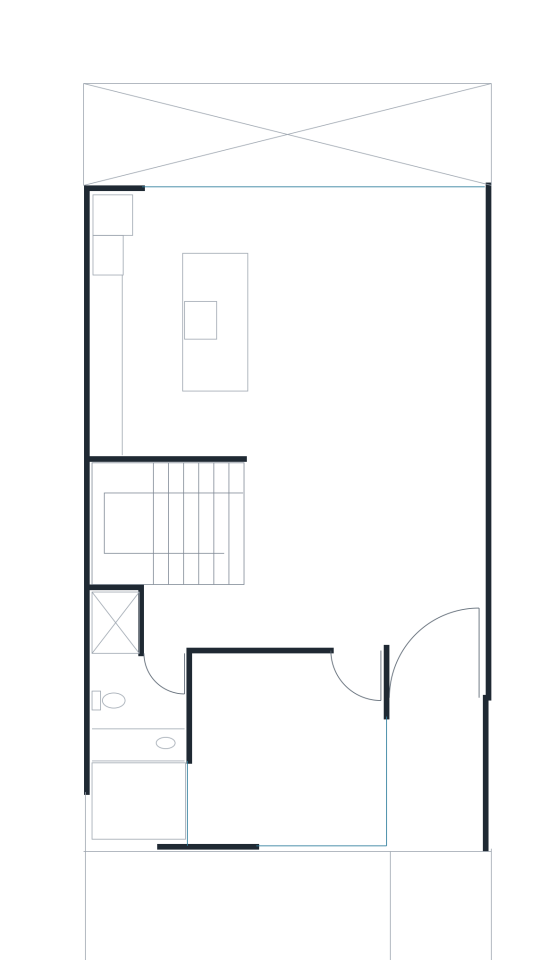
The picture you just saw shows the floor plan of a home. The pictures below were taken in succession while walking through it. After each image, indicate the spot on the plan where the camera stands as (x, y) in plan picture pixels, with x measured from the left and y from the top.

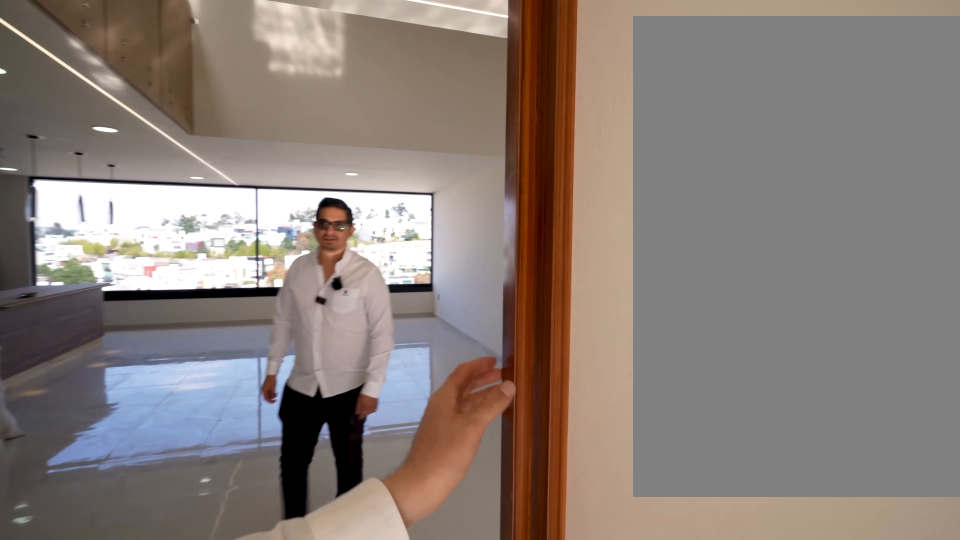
(356, 684)
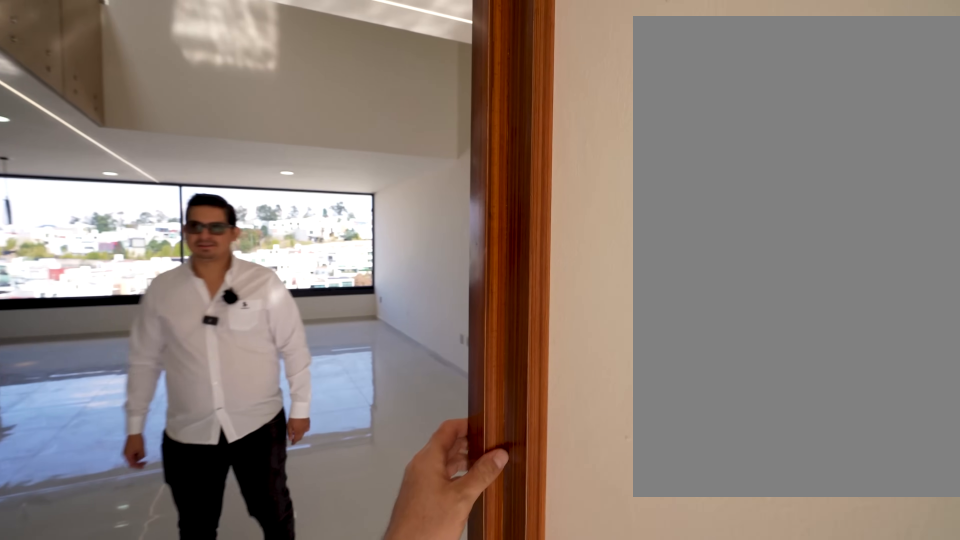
(356, 684)
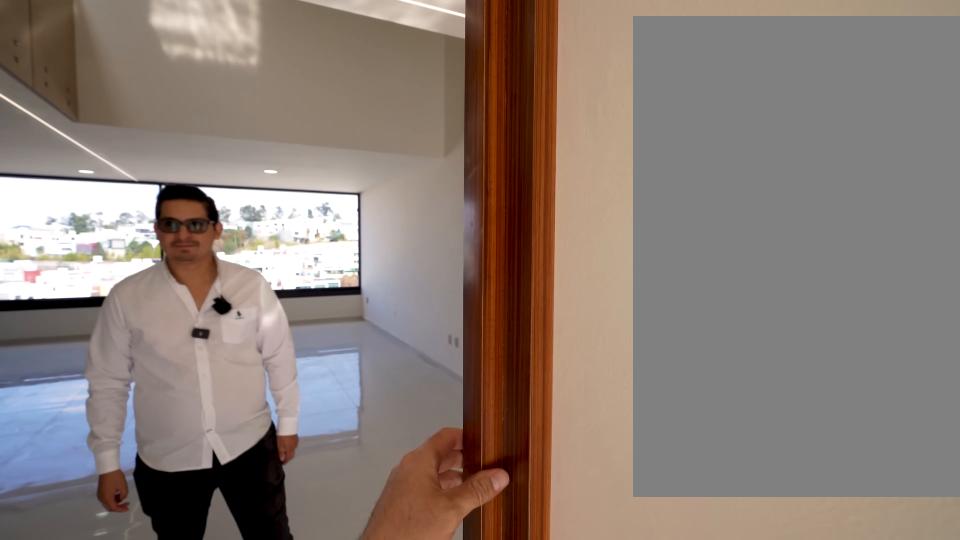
(356, 685)
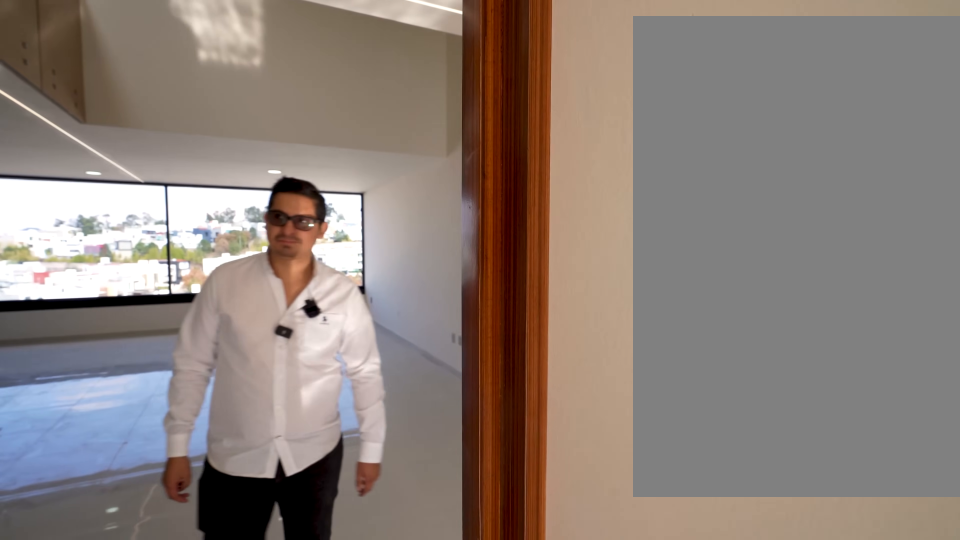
(356, 685)
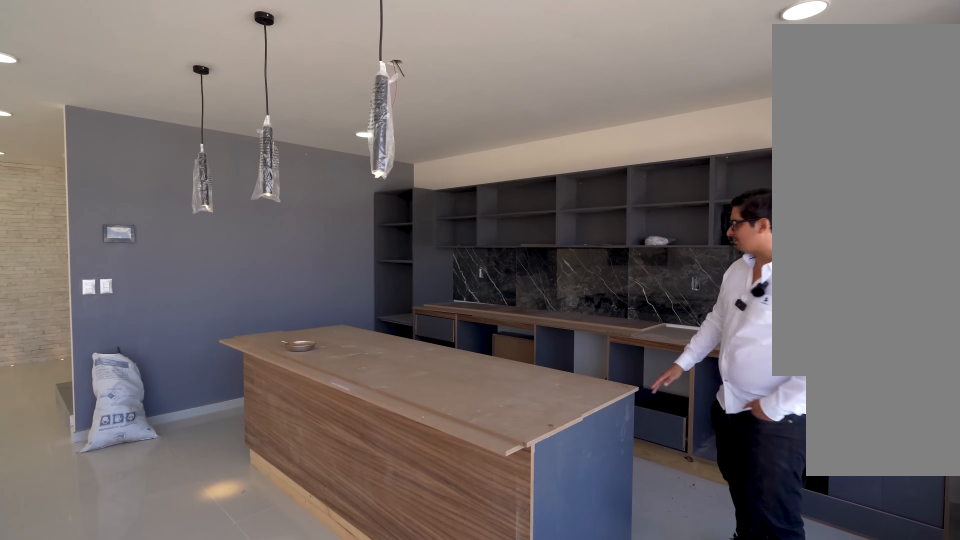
(238, 225)
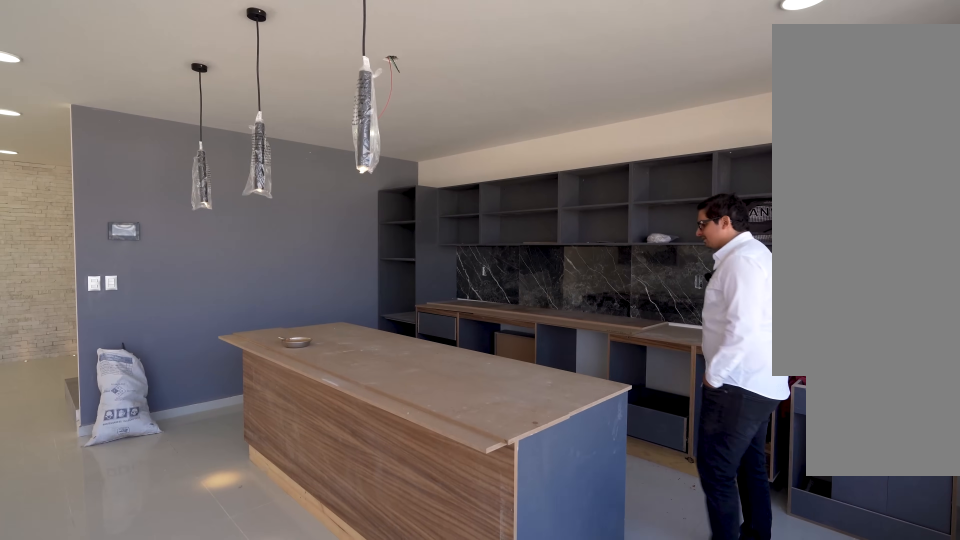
(256, 224)
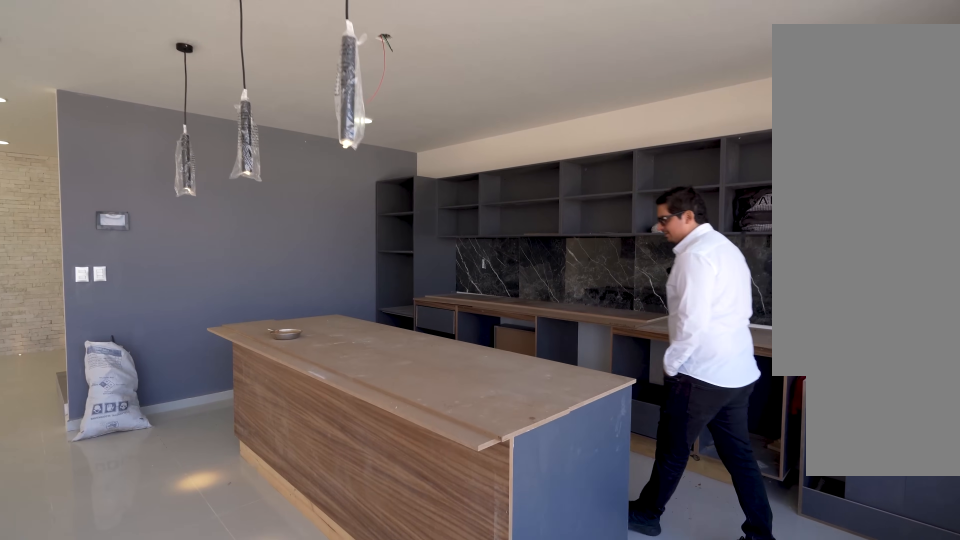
(267, 224)
